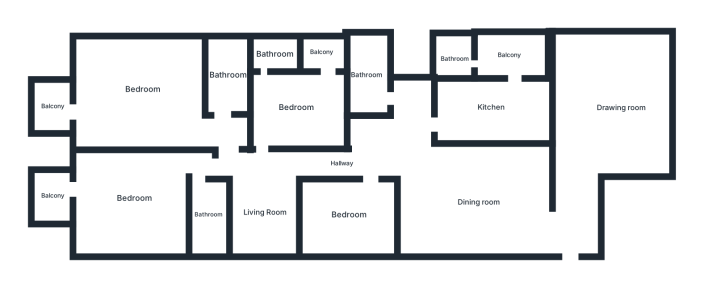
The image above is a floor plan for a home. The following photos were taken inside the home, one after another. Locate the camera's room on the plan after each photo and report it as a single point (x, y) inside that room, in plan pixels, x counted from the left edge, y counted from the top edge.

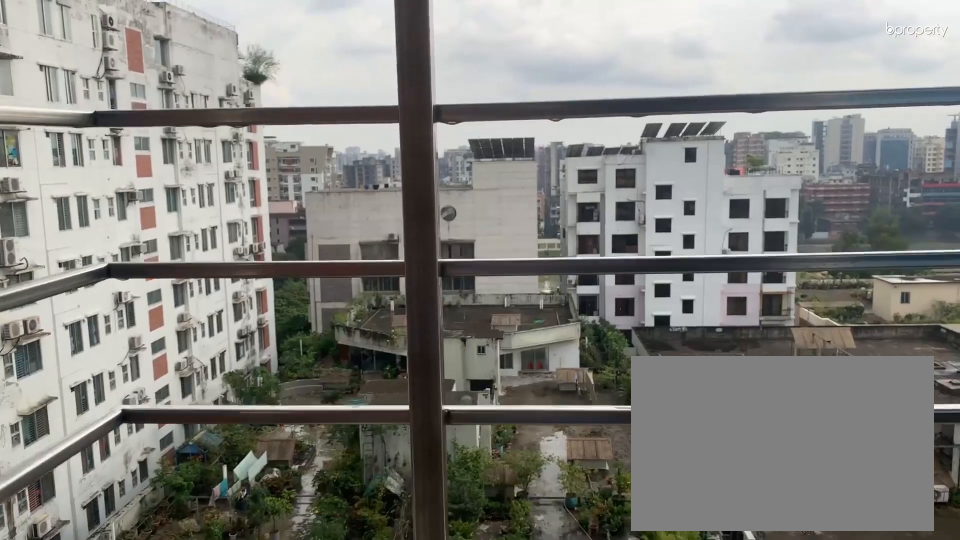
(51, 105)
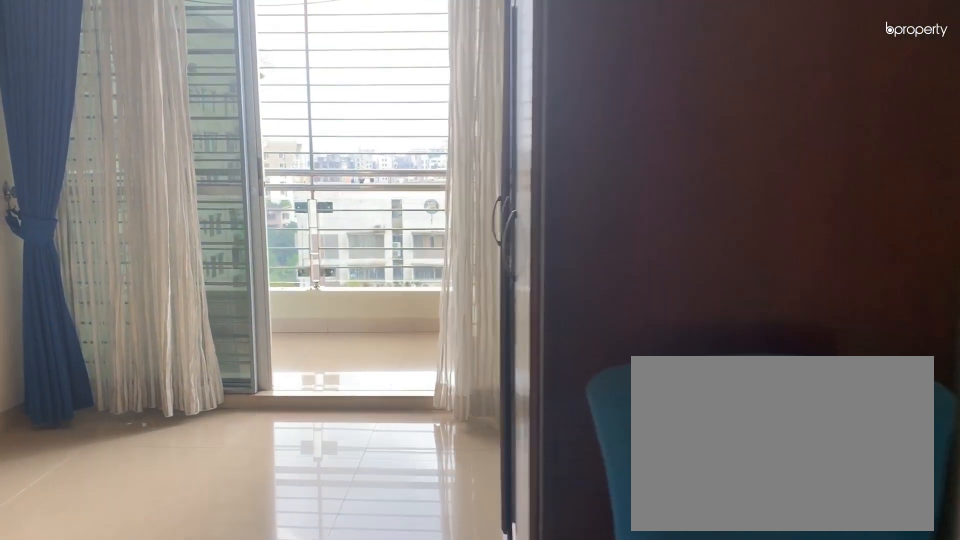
(134, 196)
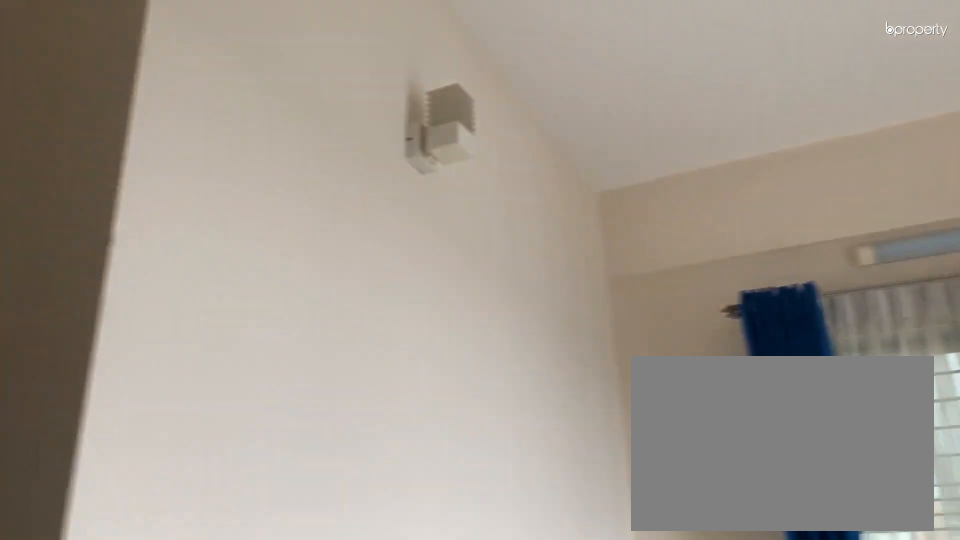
(134, 196)
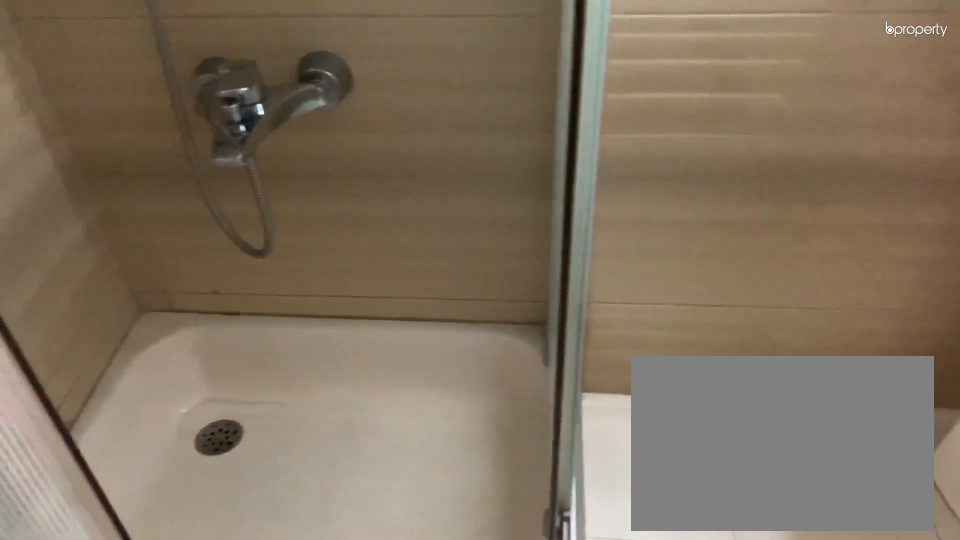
(208, 213)
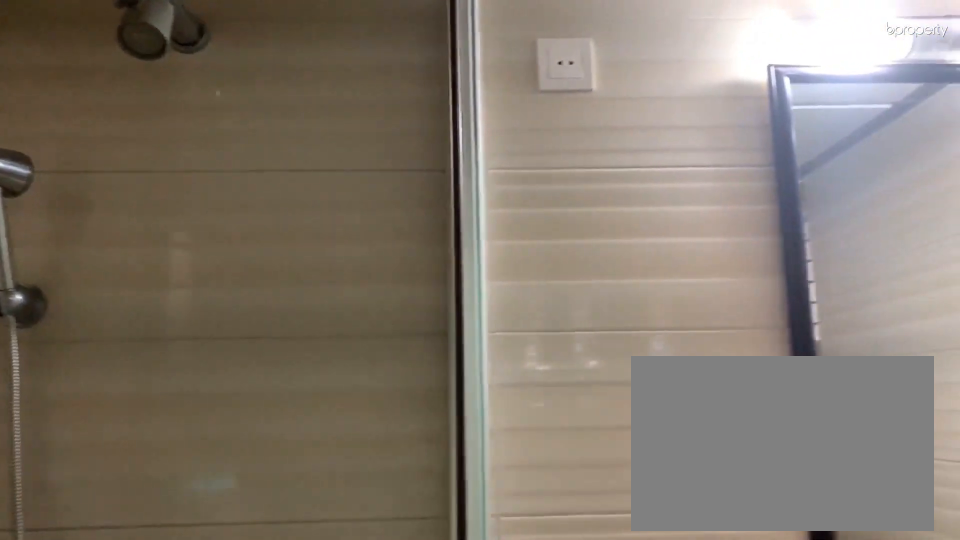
(208, 213)
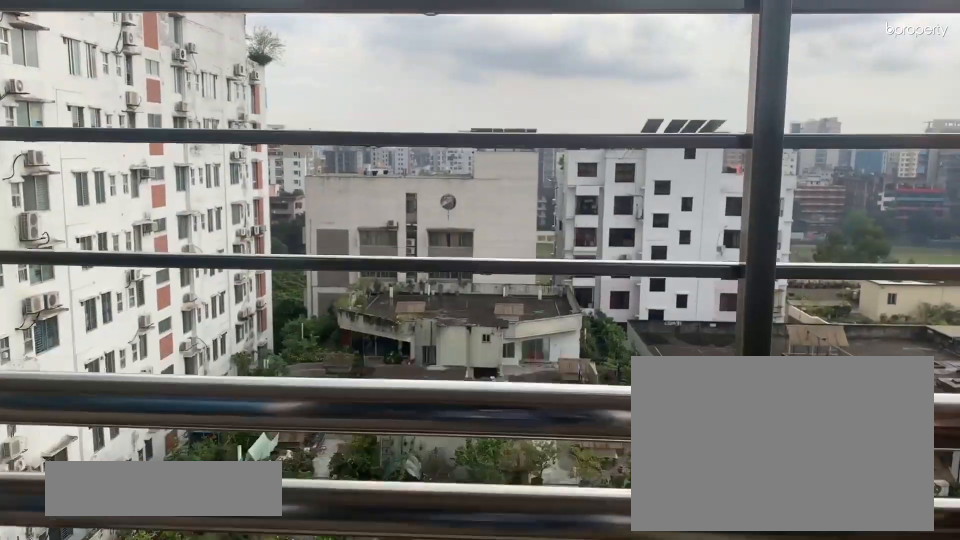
(53, 196)
